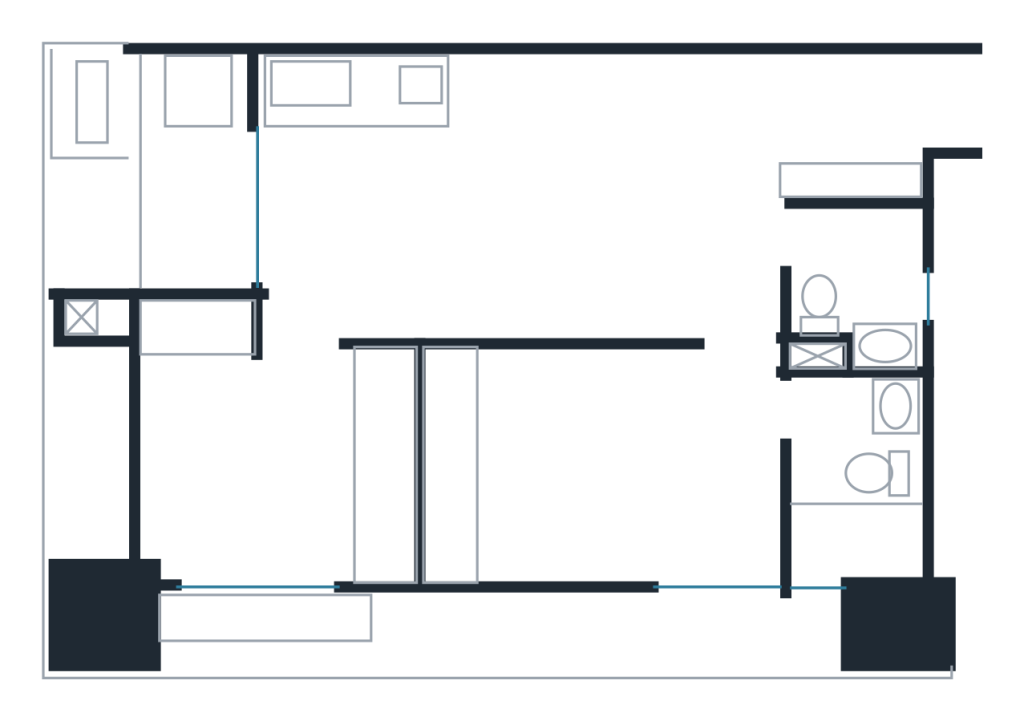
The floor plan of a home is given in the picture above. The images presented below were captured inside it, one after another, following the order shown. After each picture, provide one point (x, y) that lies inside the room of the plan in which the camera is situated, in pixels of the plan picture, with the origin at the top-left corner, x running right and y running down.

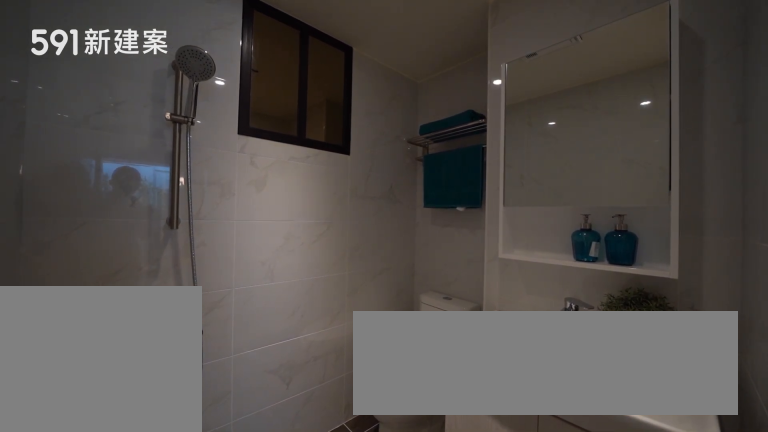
(859, 282)
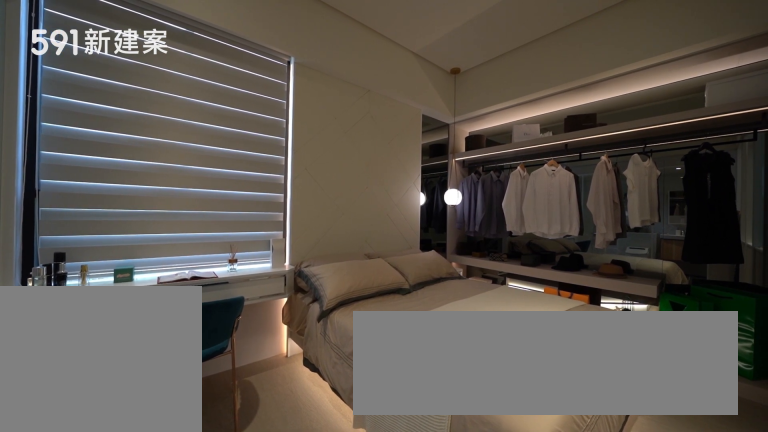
(599, 465)
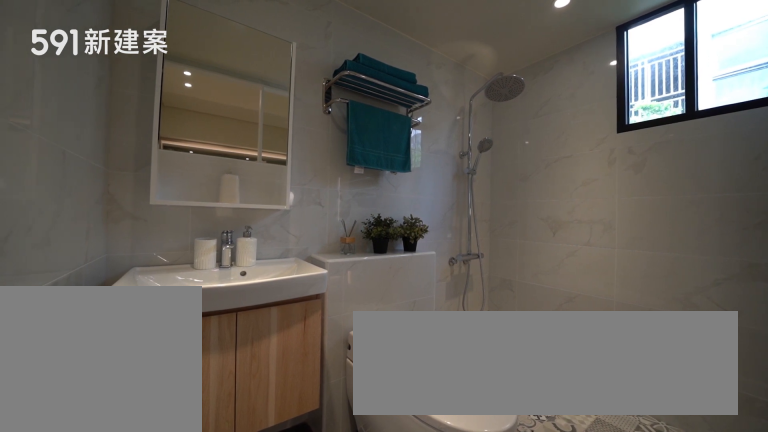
(857, 487)
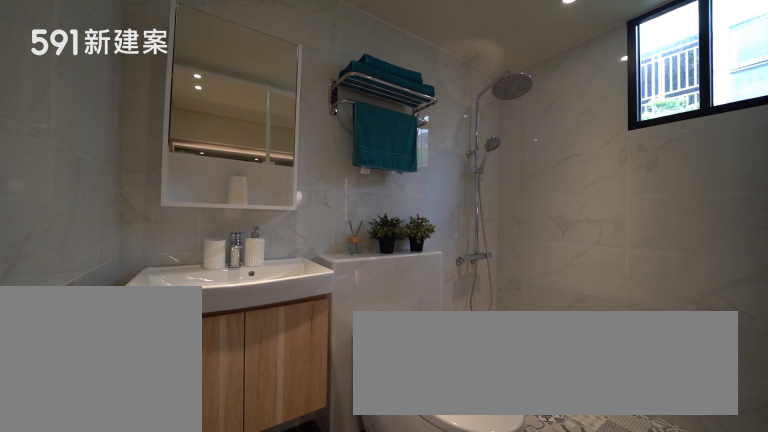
(857, 487)
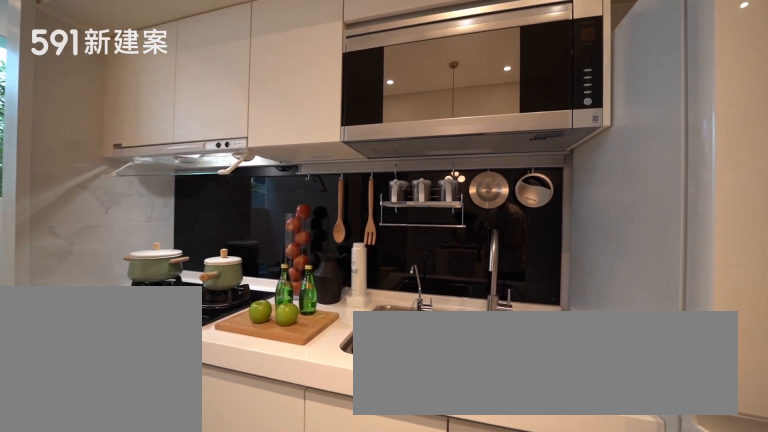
(387, 127)
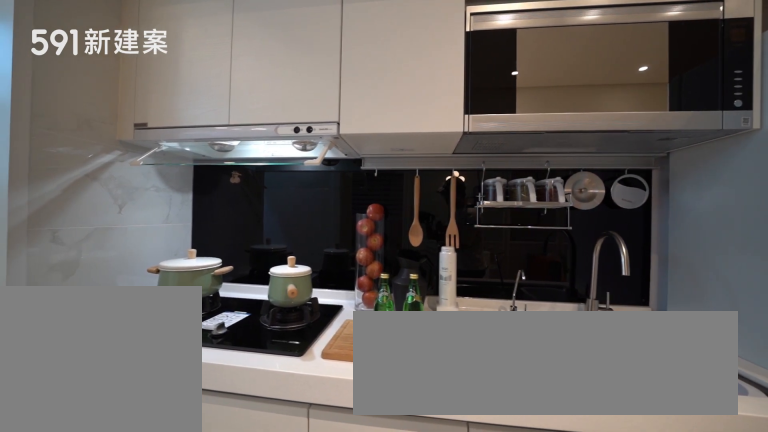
(387, 127)
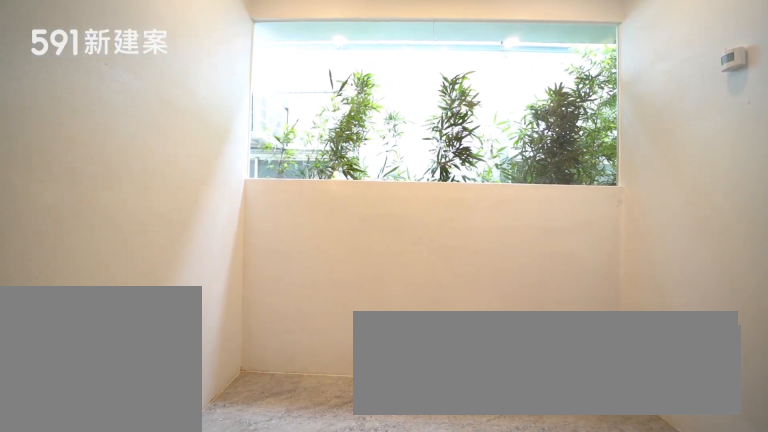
(185, 166)
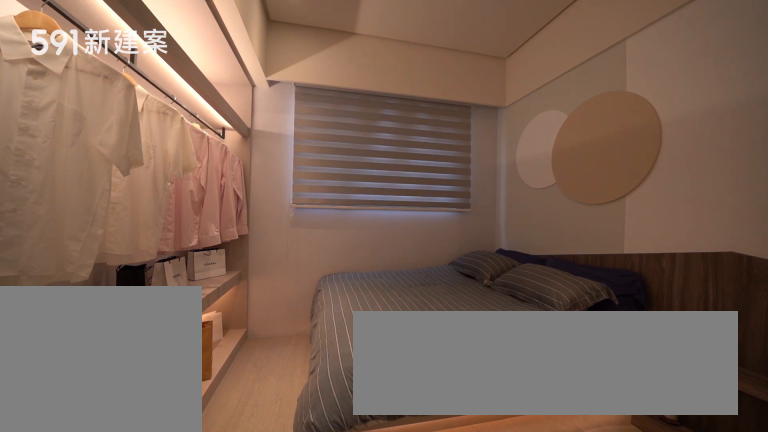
(269, 455)
